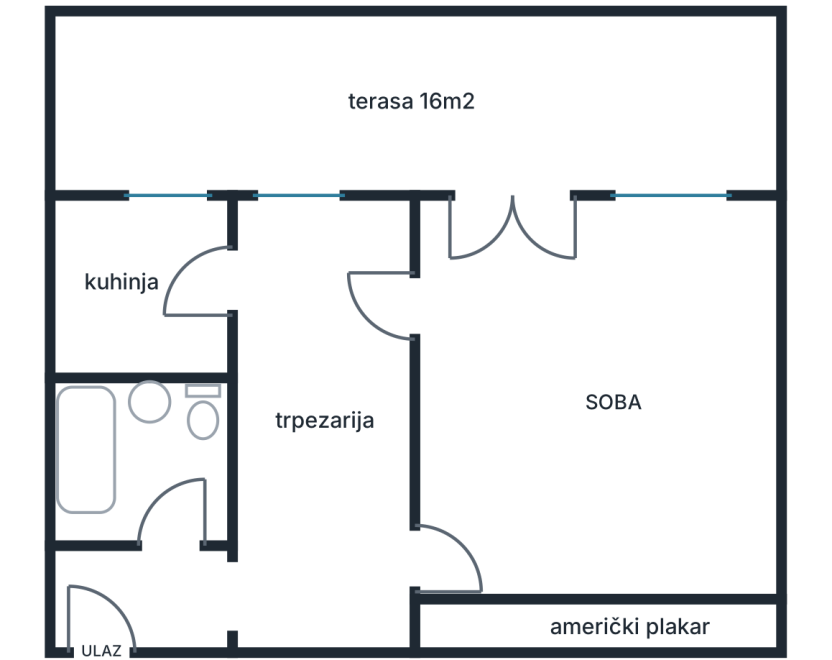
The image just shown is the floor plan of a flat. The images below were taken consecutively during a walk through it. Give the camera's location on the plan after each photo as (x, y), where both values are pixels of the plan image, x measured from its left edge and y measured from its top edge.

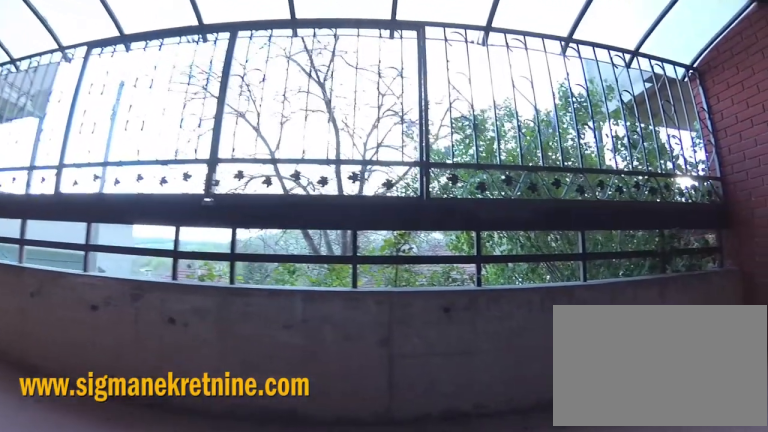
(531, 169)
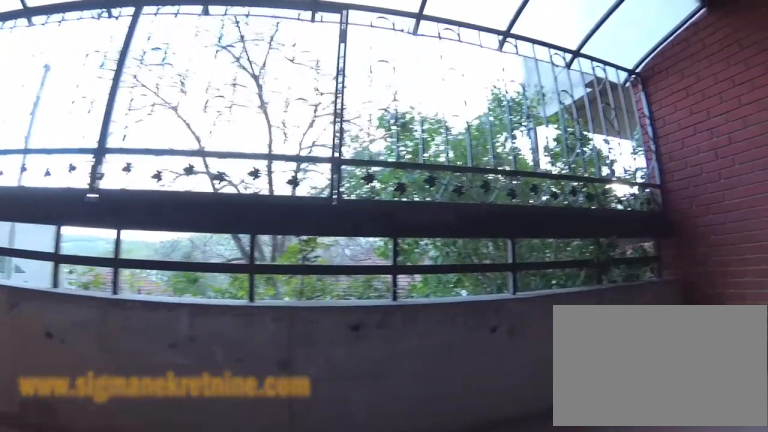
(525, 159)
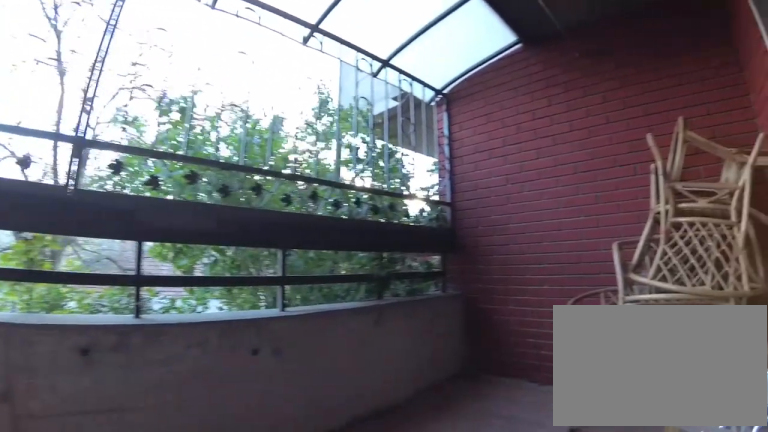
(517, 141)
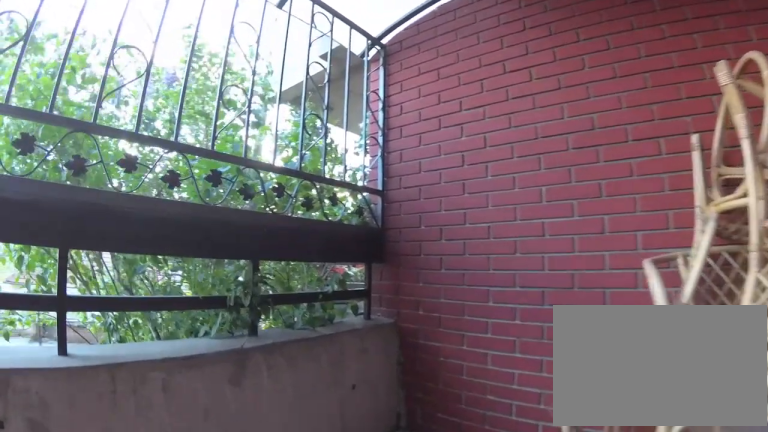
(570, 113)
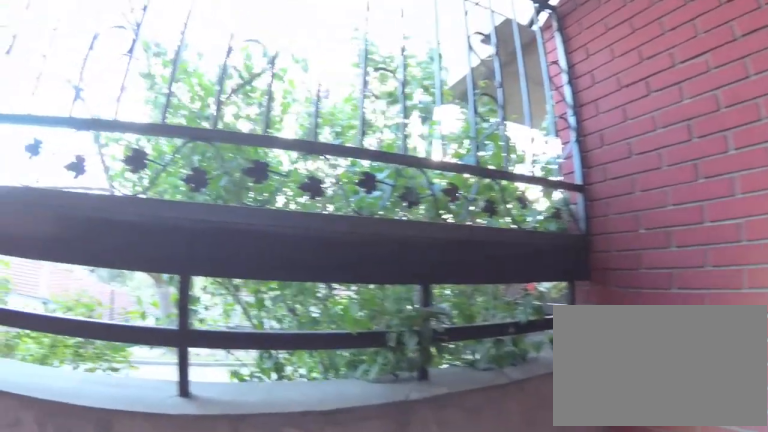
(622, 111)
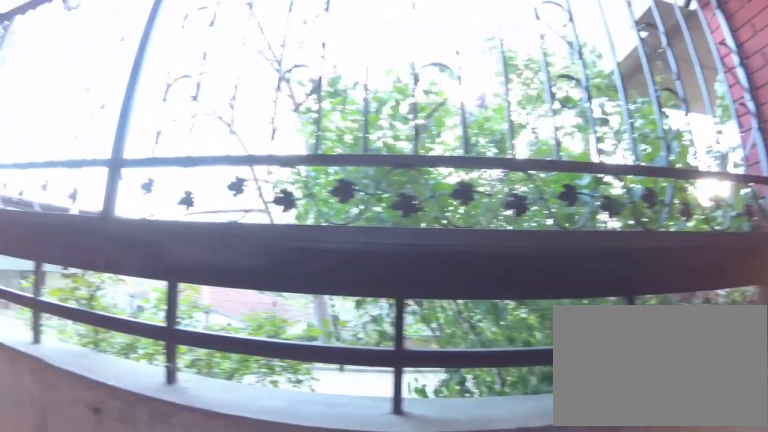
(629, 119)
